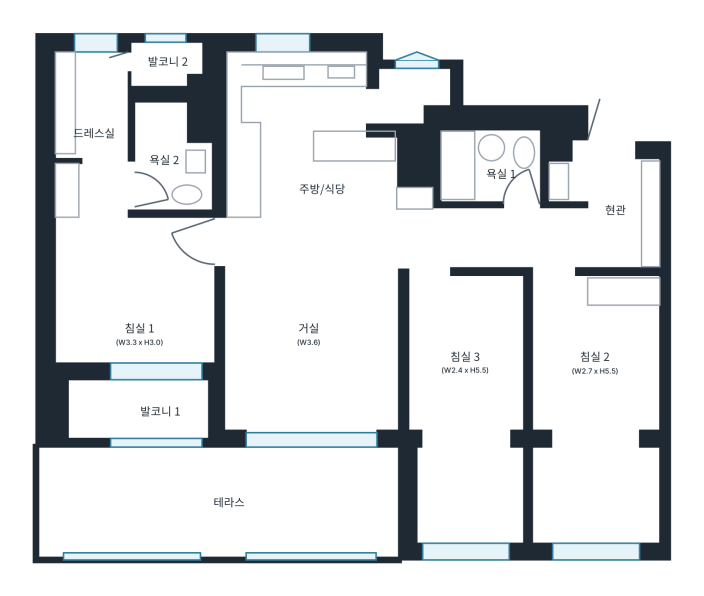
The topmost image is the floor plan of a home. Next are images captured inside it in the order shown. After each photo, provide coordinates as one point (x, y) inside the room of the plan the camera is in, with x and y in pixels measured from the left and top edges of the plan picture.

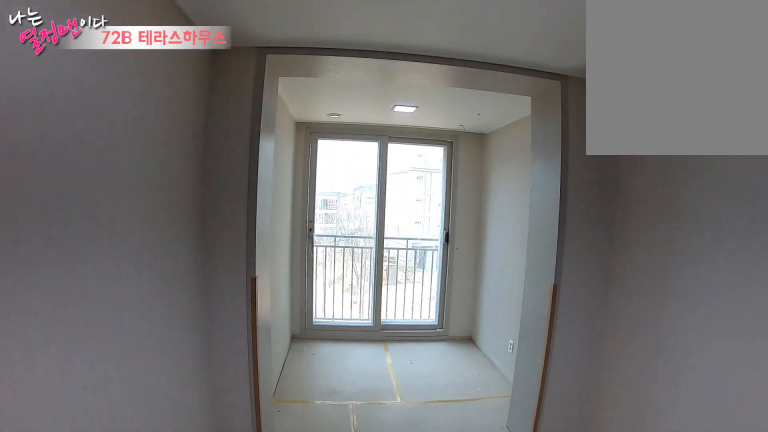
(467, 369)
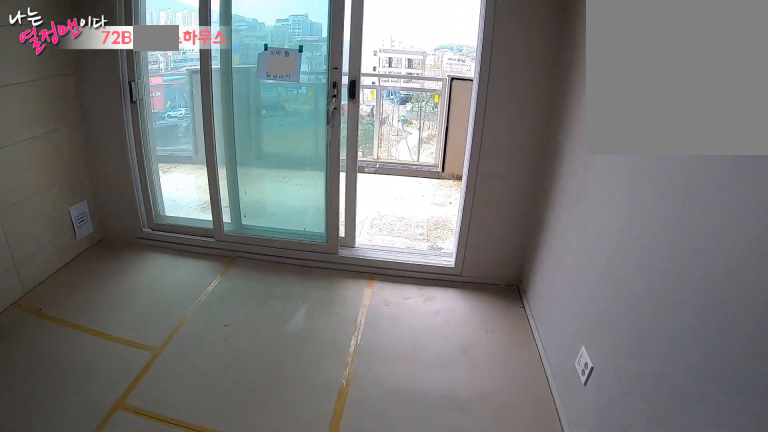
(305, 340)
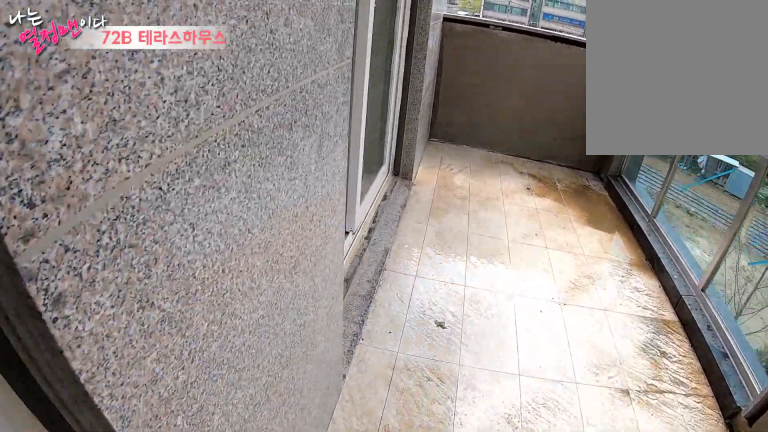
(225, 502)
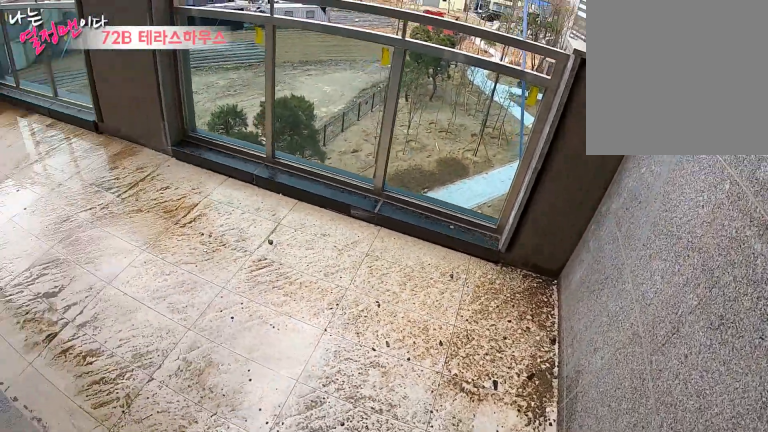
(225, 501)
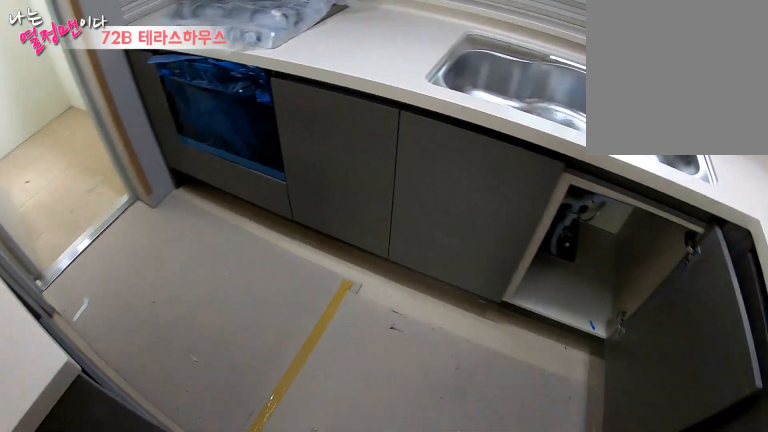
(315, 188)
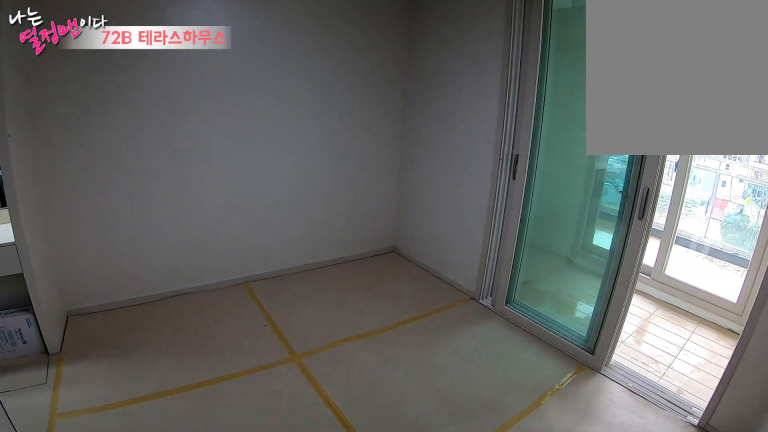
(139, 335)
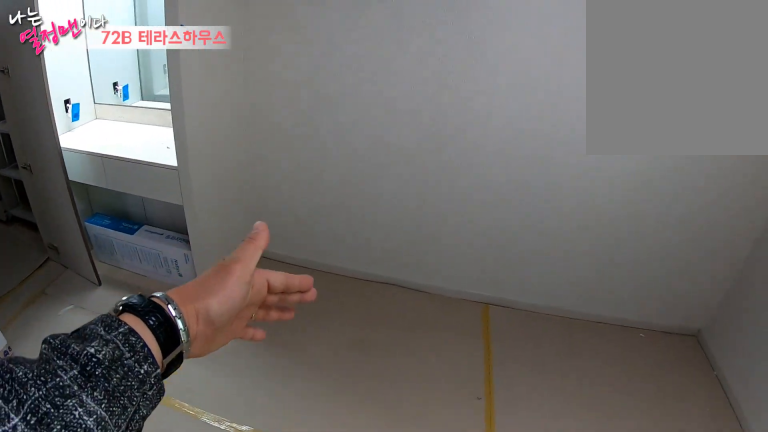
(139, 335)
